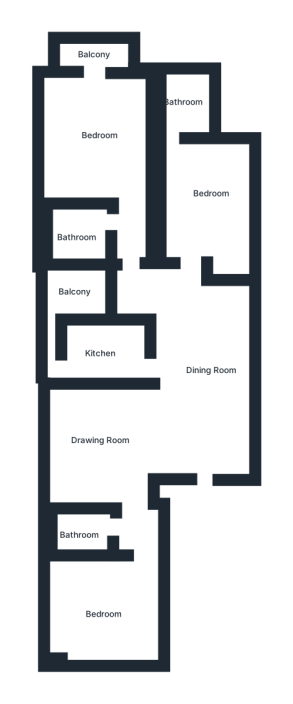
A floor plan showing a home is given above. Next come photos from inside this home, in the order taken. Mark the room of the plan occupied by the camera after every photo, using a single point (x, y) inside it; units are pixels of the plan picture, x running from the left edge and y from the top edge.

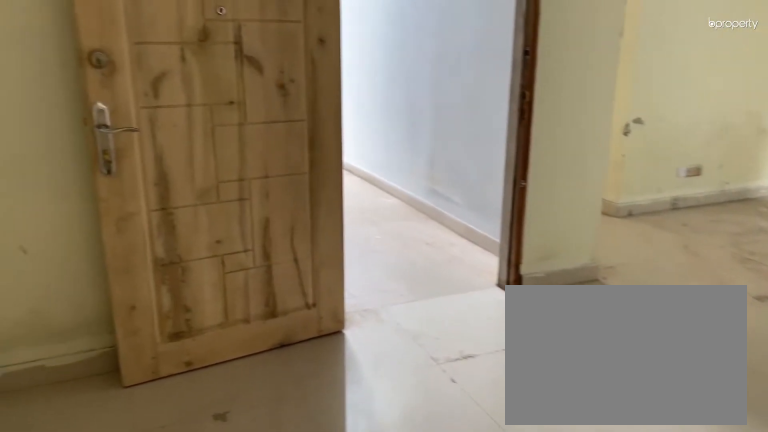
(201, 361)
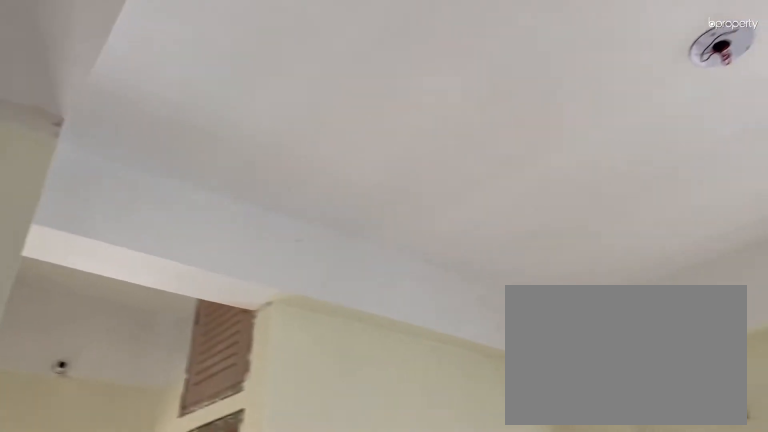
(94, 435)
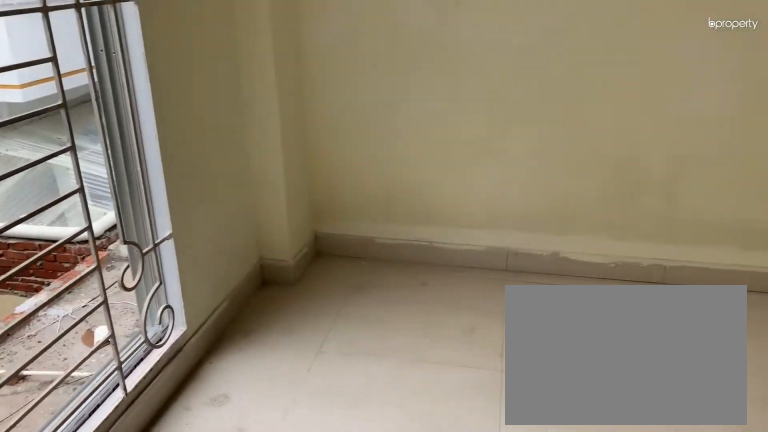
(102, 611)
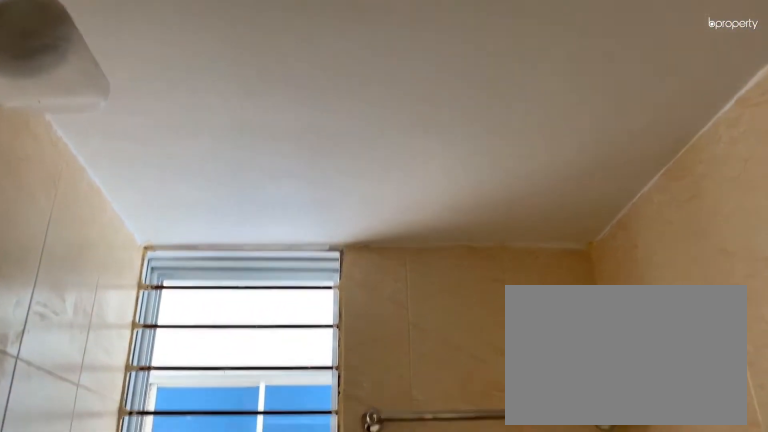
(85, 528)
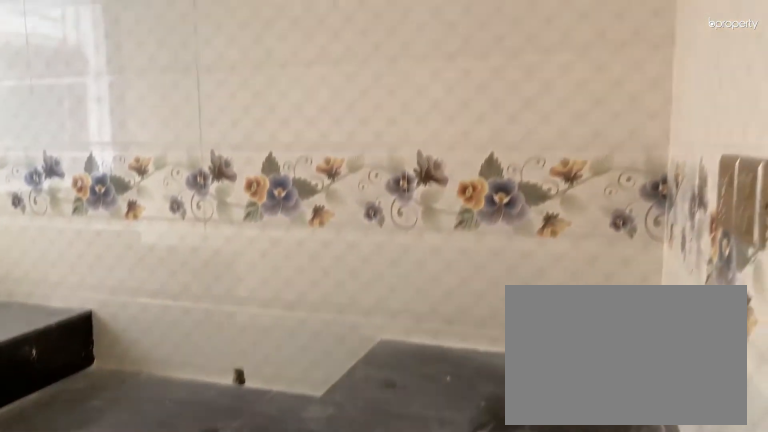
(104, 349)
